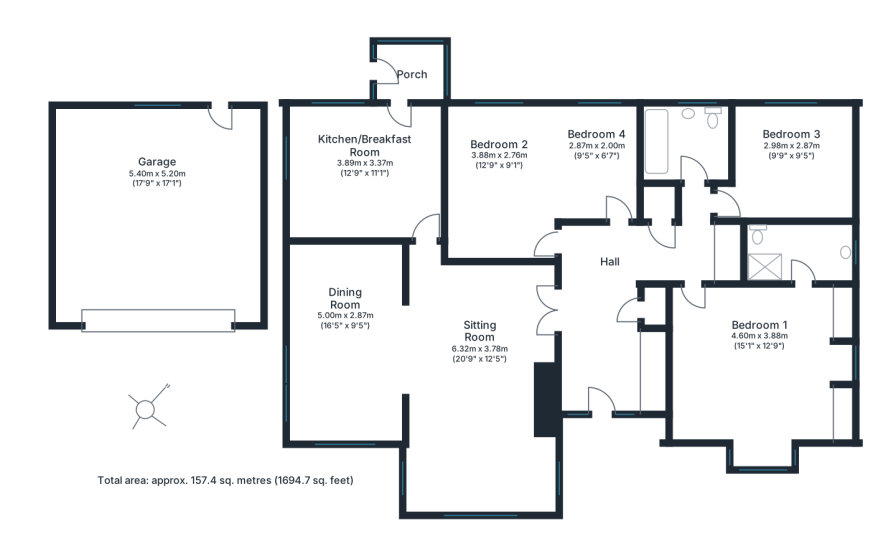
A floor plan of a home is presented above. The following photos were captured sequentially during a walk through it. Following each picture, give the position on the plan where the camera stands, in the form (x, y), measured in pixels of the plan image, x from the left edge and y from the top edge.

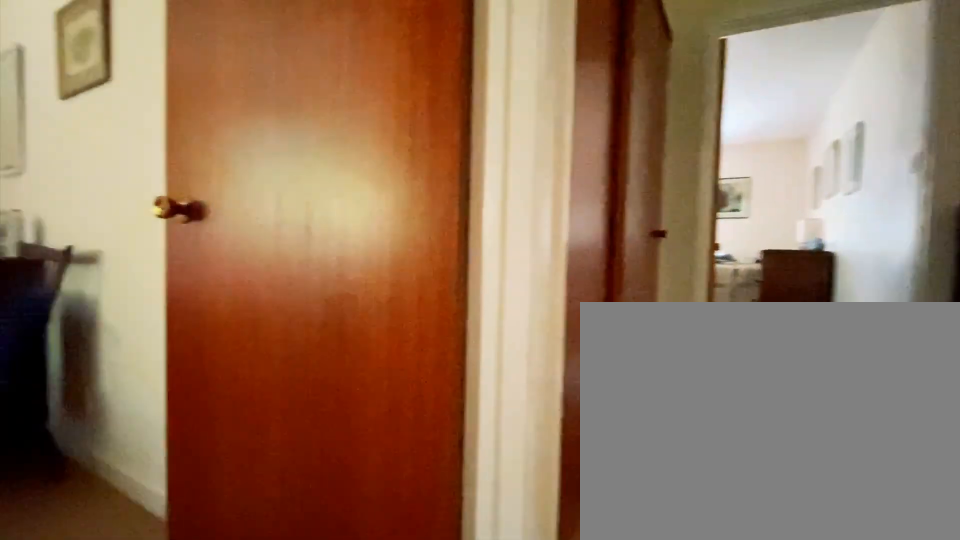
(709, 204)
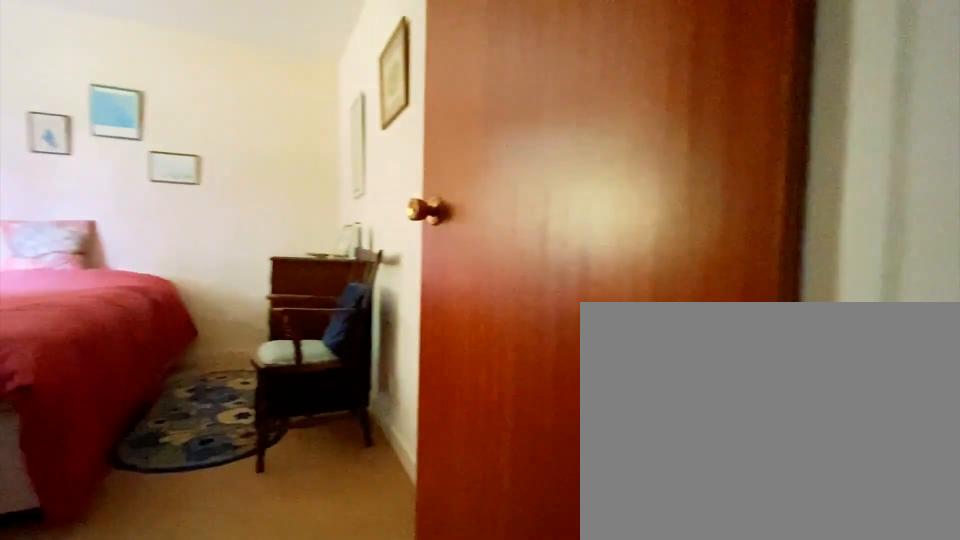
(723, 201)
